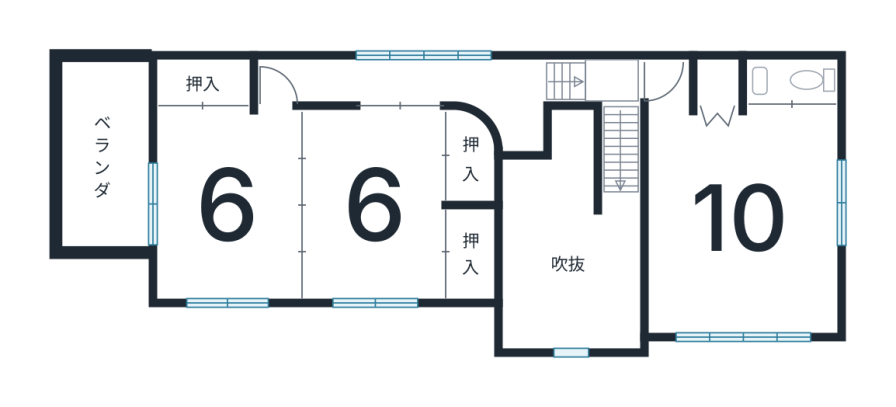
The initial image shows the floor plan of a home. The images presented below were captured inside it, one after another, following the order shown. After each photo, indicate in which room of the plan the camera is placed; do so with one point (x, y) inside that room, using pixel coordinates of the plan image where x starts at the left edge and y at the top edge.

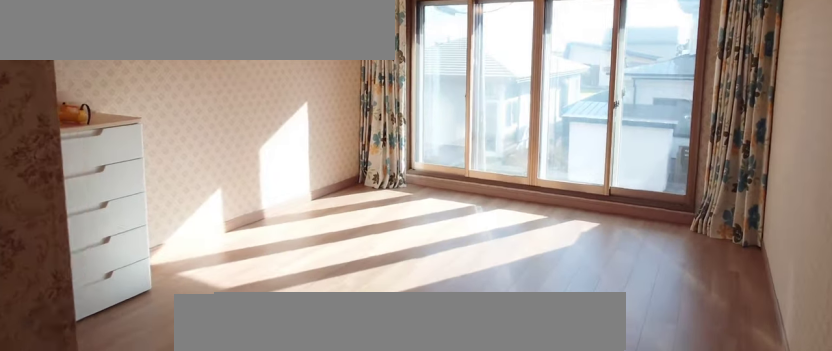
(738, 224)
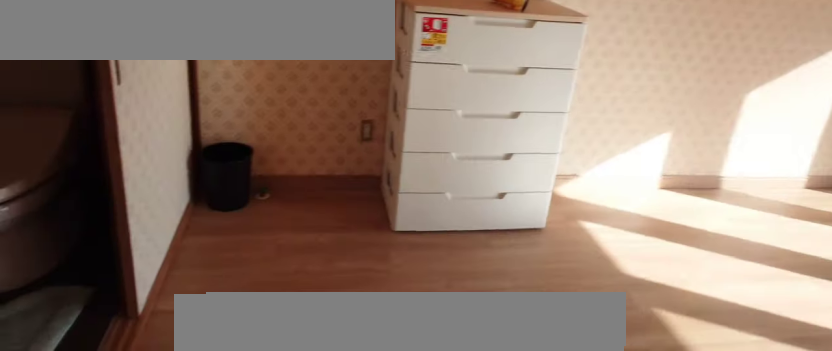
(738, 224)
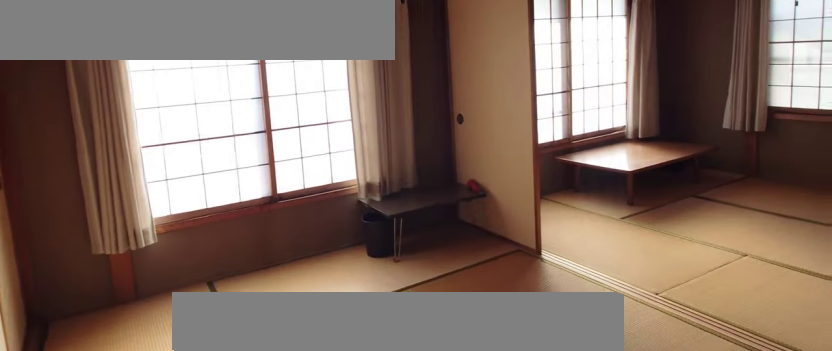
(374, 210)
